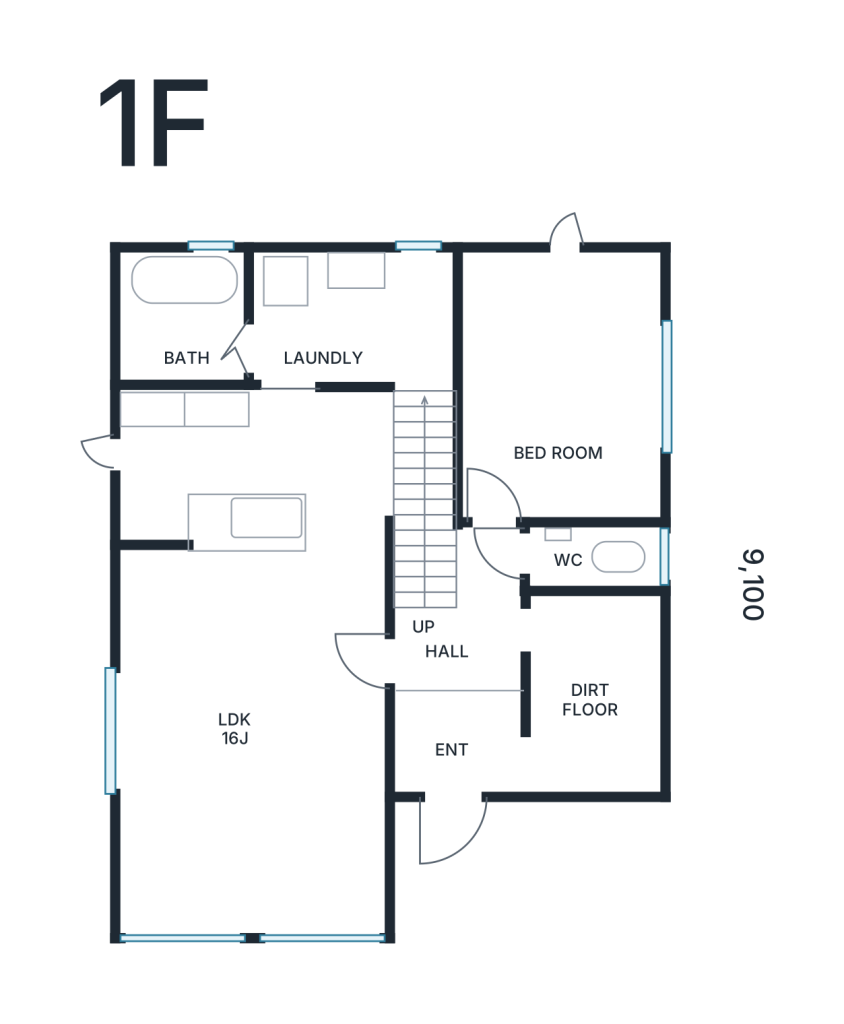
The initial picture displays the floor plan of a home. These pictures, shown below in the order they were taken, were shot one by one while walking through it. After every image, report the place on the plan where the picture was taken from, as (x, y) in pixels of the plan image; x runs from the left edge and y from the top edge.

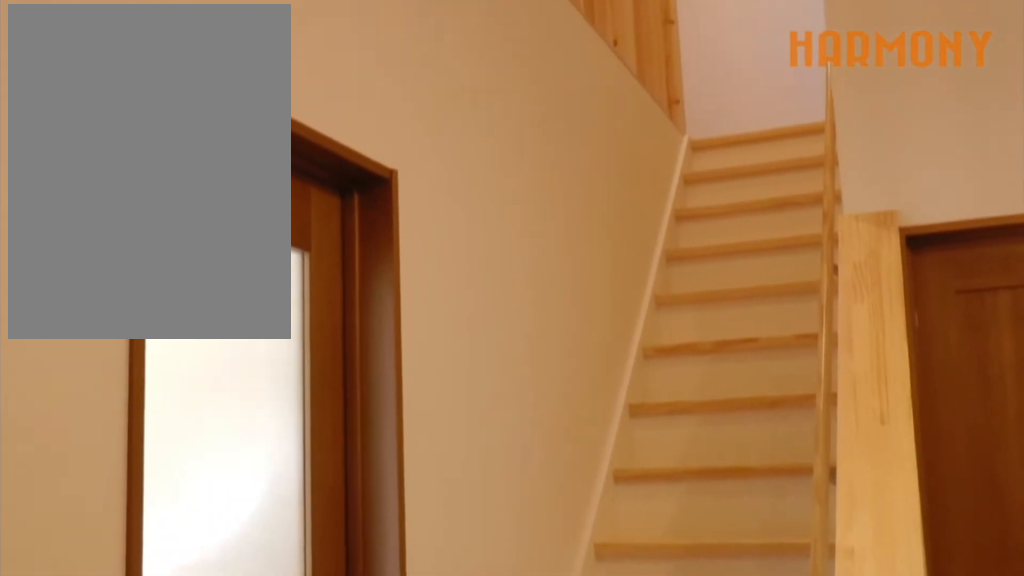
(477, 759)
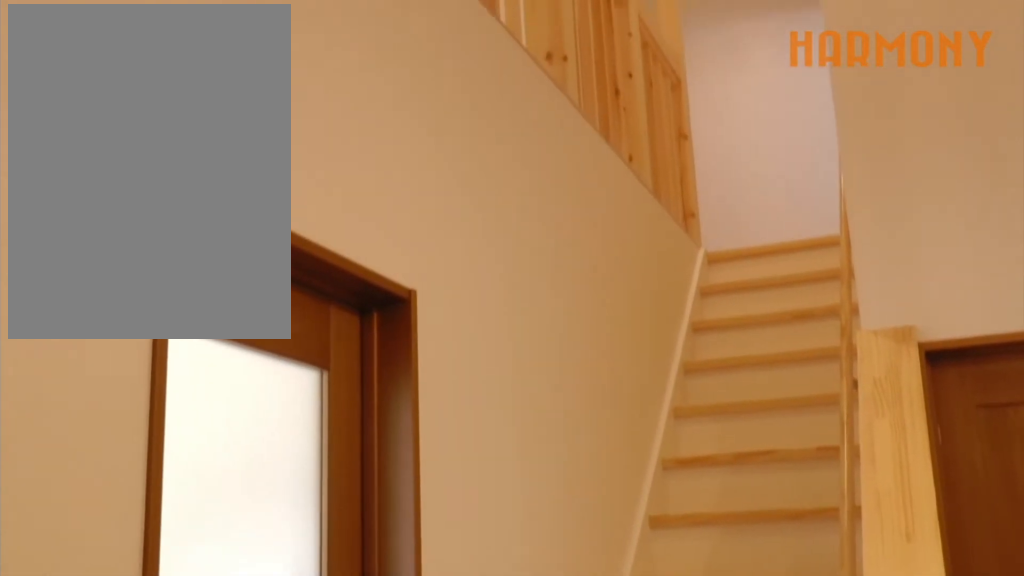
(478, 759)
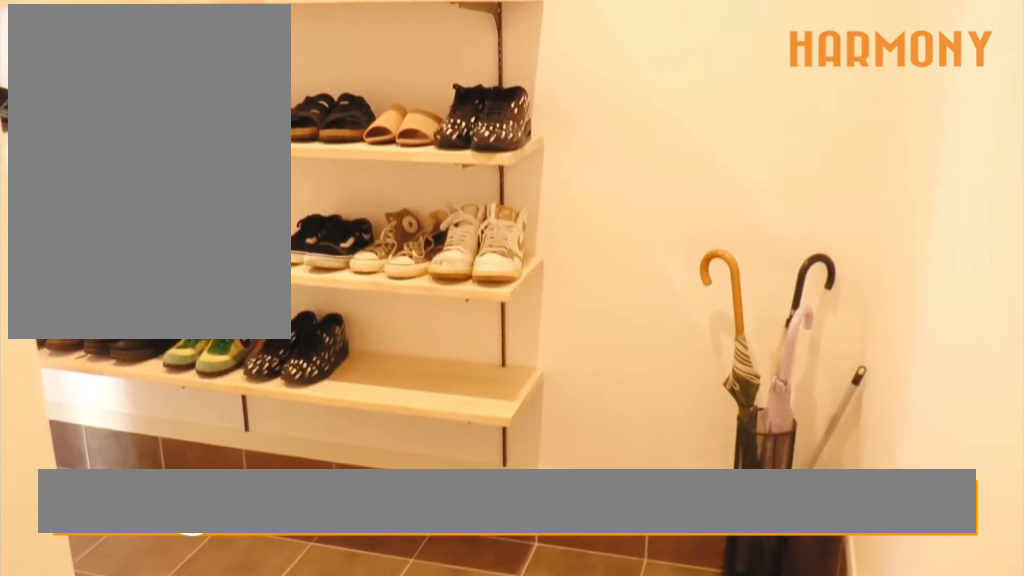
(556, 757)
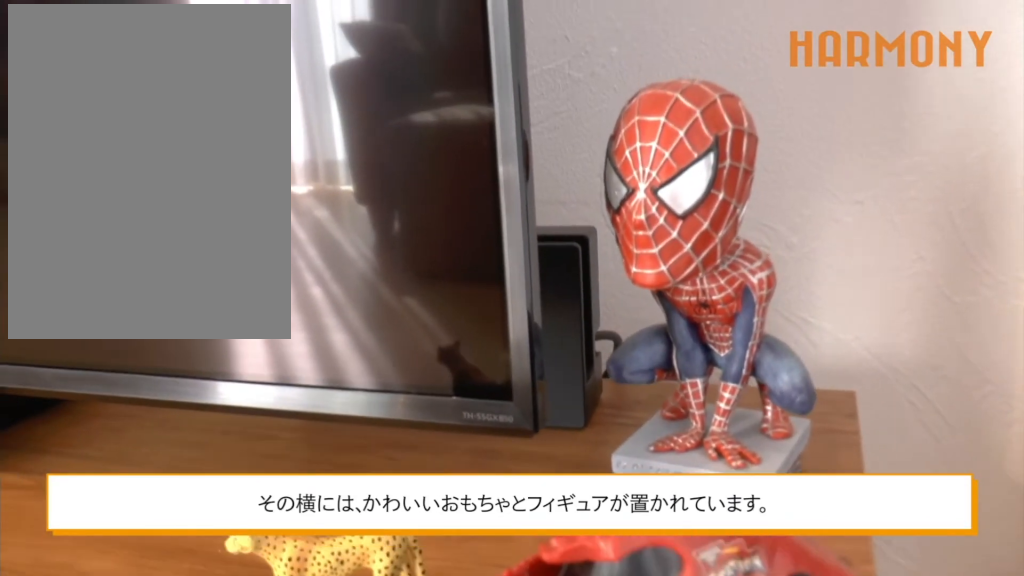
(223, 845)
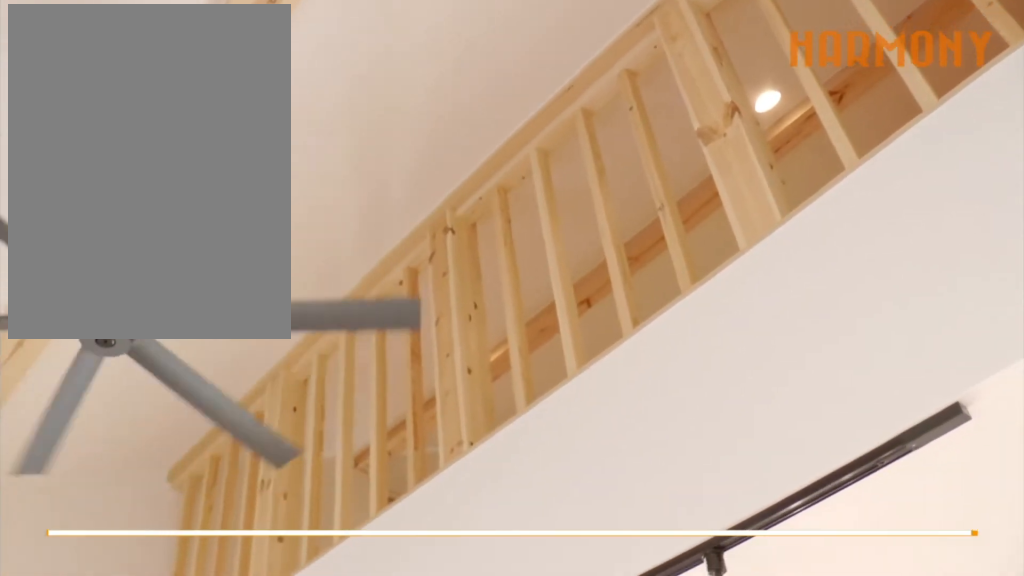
(223, 846)
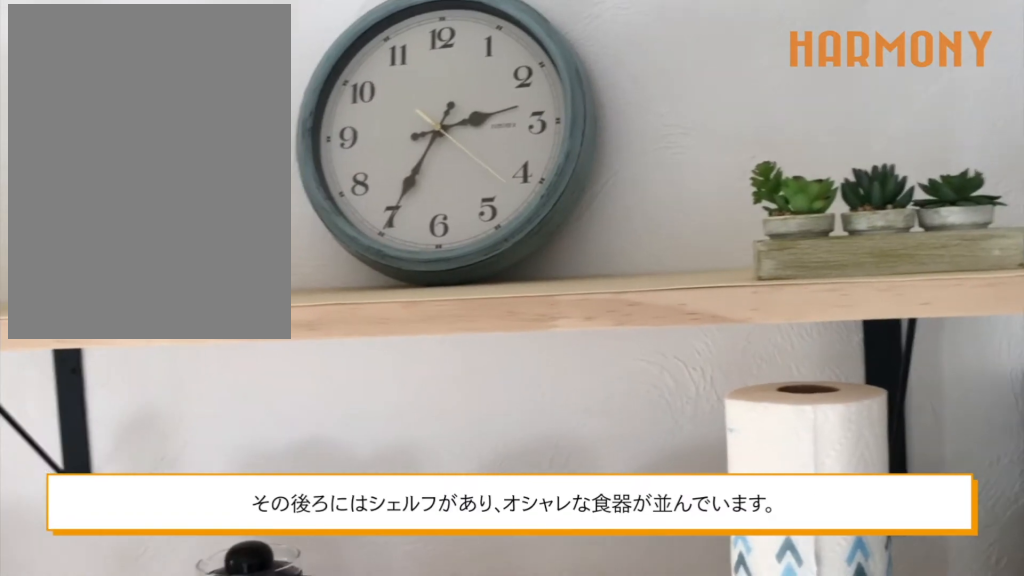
(232, 462)
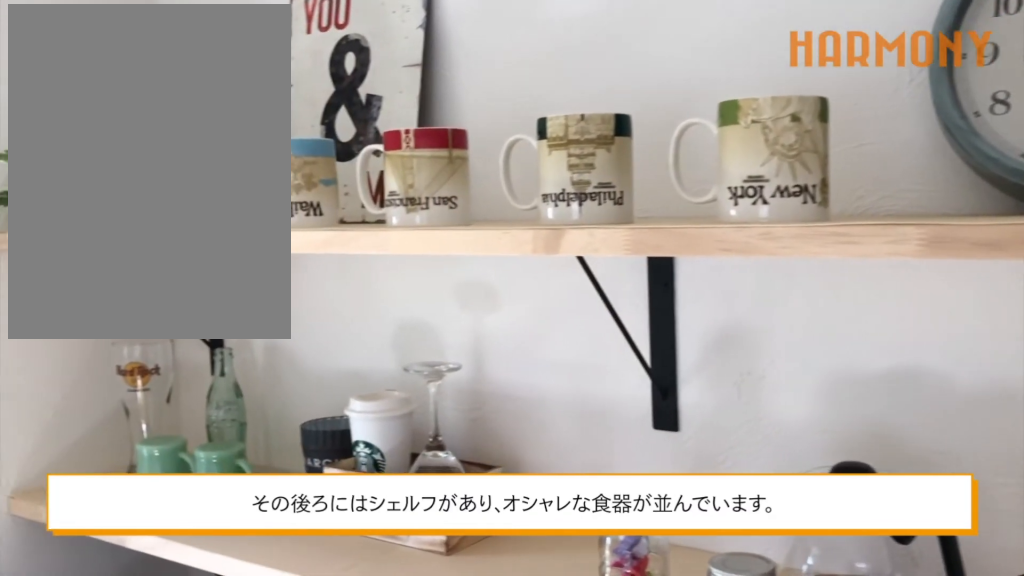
(232, 462)
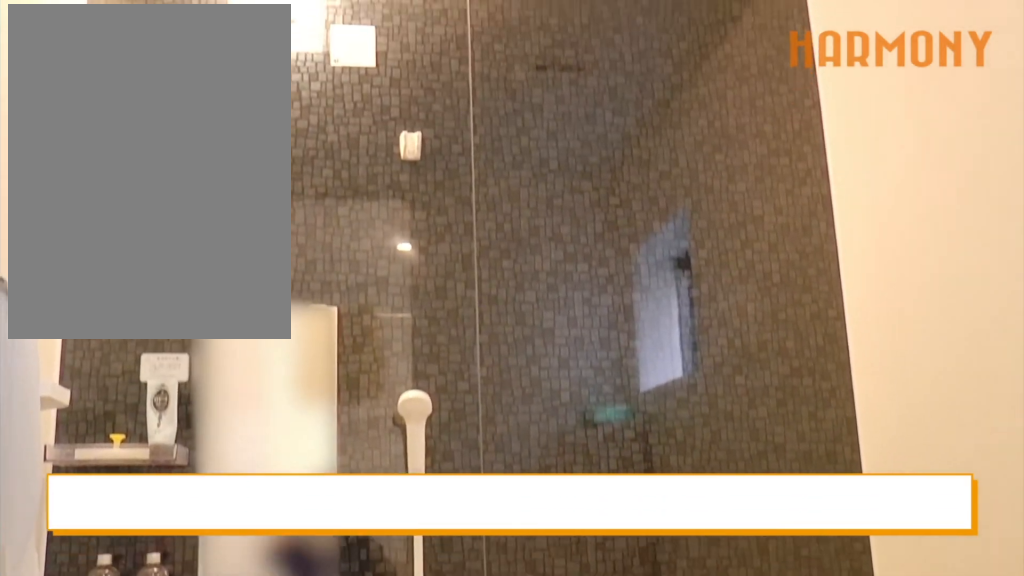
(219, 350)
